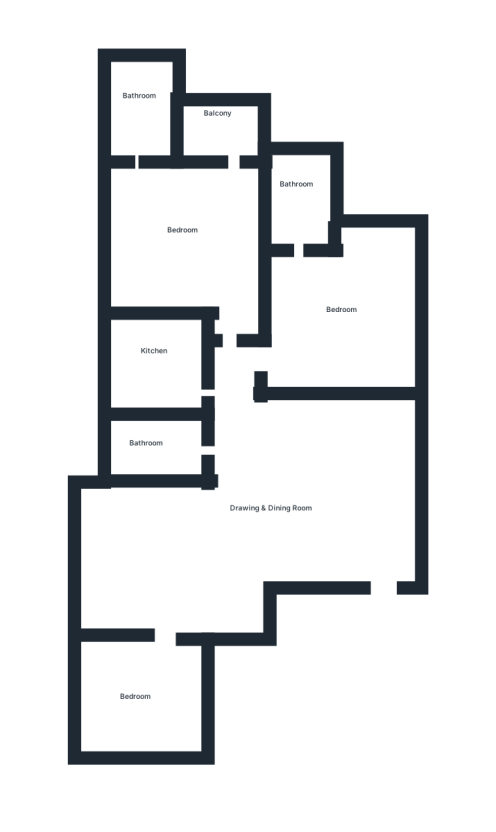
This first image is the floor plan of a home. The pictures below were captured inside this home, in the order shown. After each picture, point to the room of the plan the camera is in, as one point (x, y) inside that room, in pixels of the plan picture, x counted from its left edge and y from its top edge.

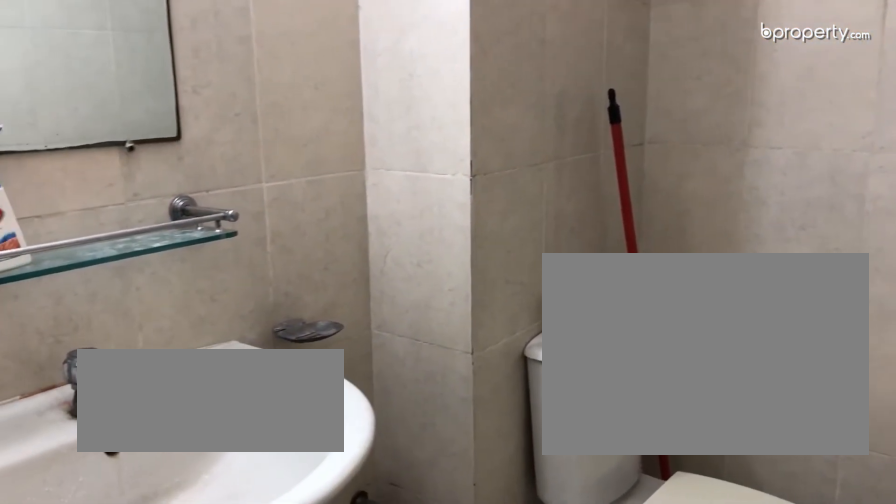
(167, 456)
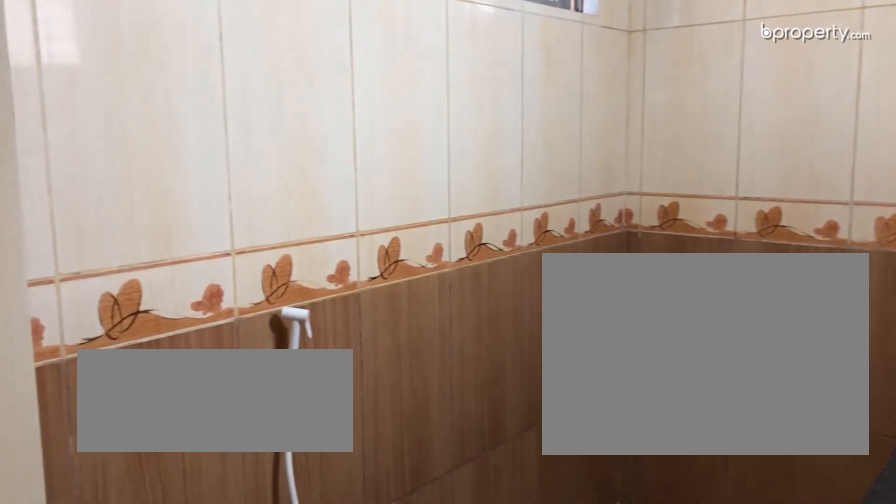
(144, 98)
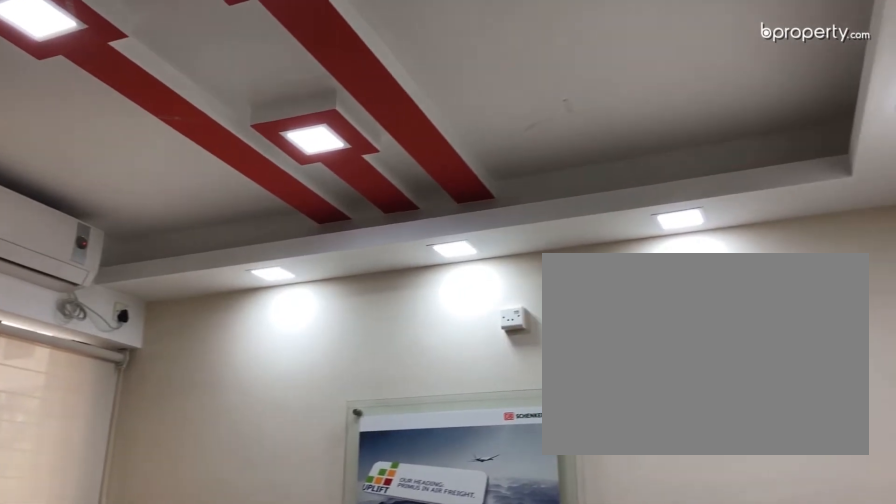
(343, 303)
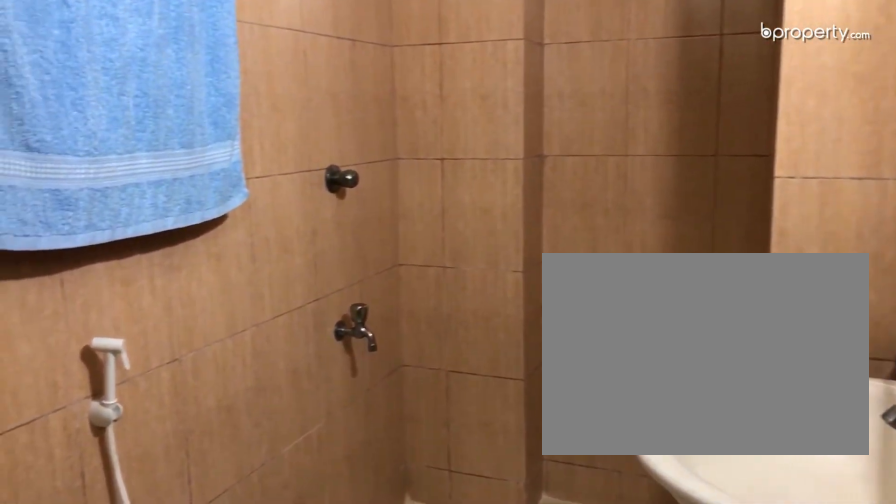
(296, 203)
